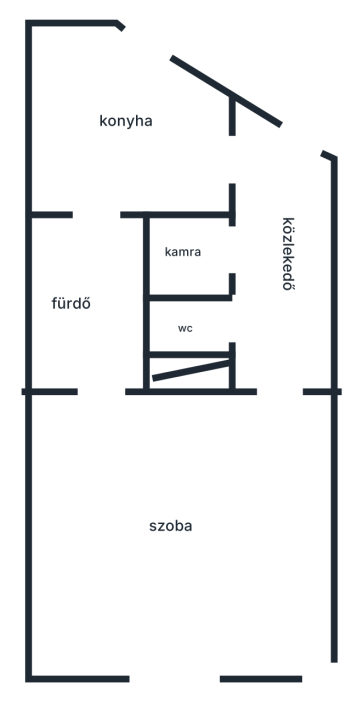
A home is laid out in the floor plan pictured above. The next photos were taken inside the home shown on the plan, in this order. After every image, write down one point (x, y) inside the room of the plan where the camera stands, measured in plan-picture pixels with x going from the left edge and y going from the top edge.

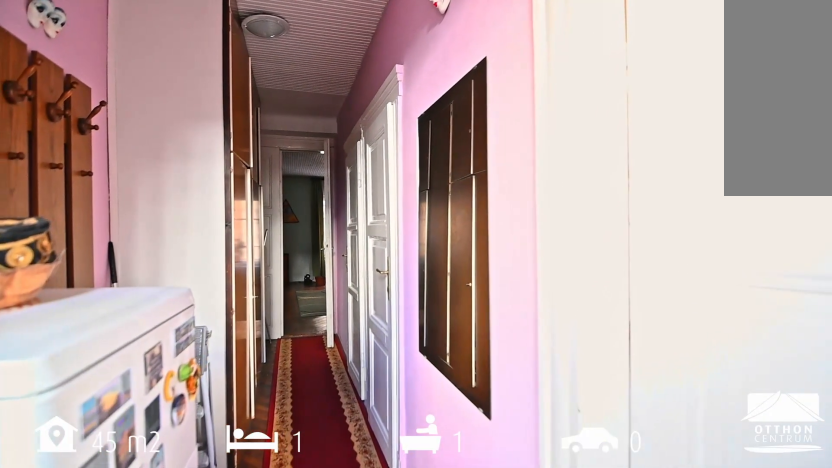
(288, 194)
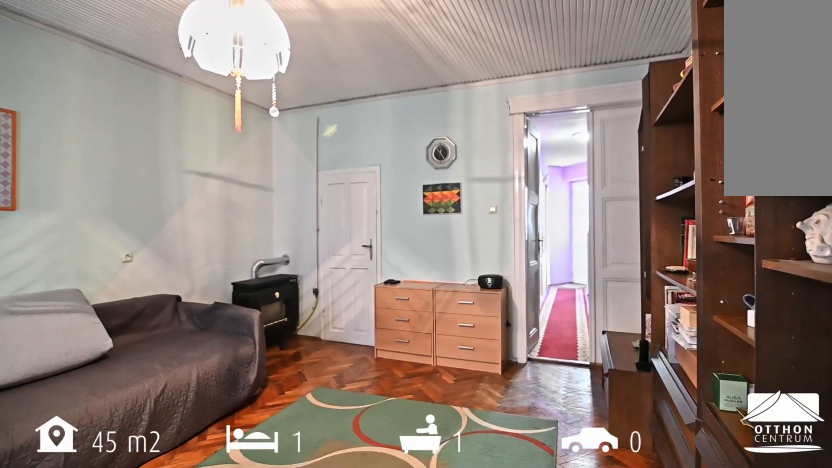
(173, 506)
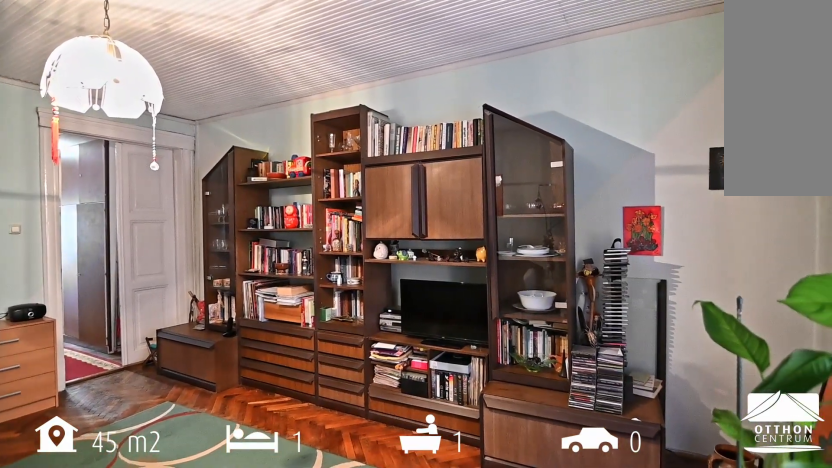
(173, 506)
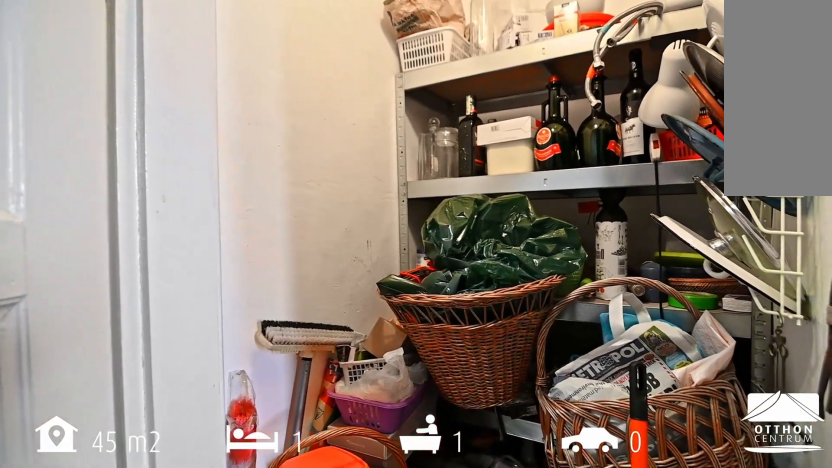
(195, 248)
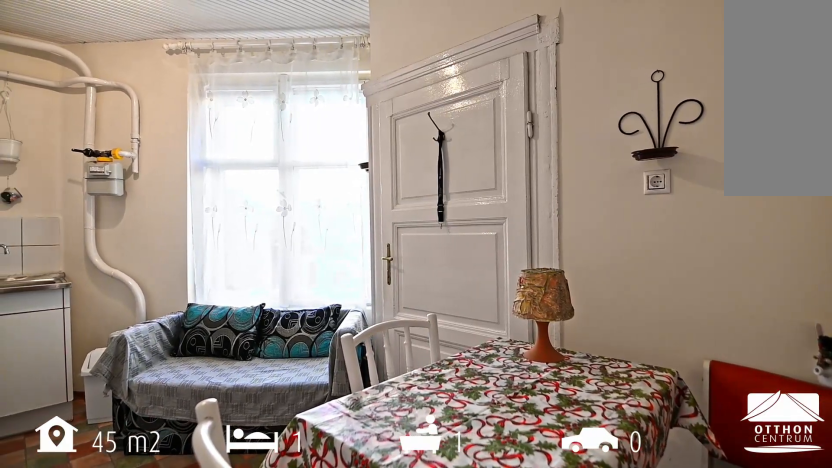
(124, 139)
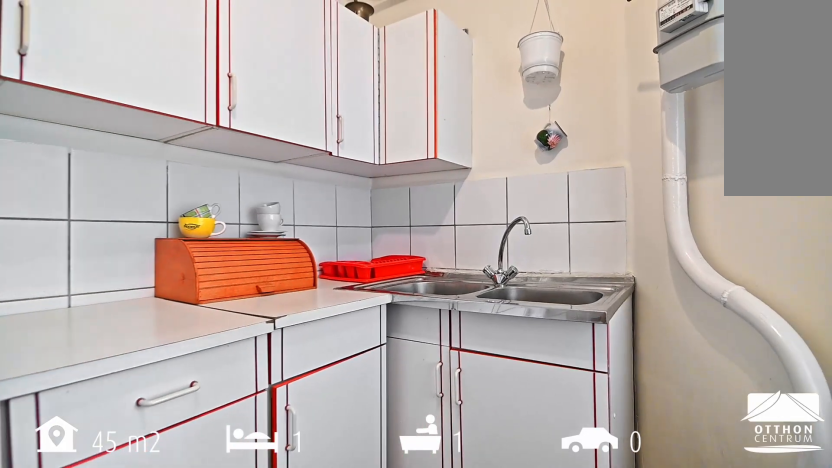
(124, 139)
